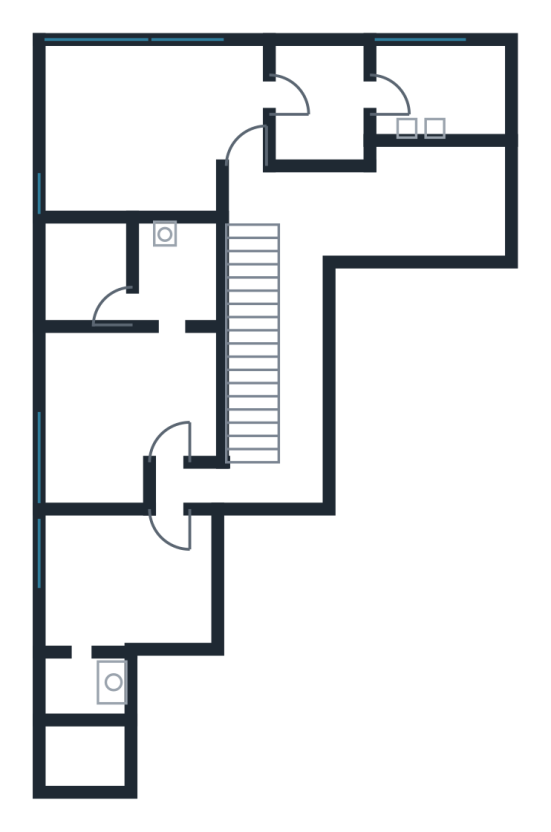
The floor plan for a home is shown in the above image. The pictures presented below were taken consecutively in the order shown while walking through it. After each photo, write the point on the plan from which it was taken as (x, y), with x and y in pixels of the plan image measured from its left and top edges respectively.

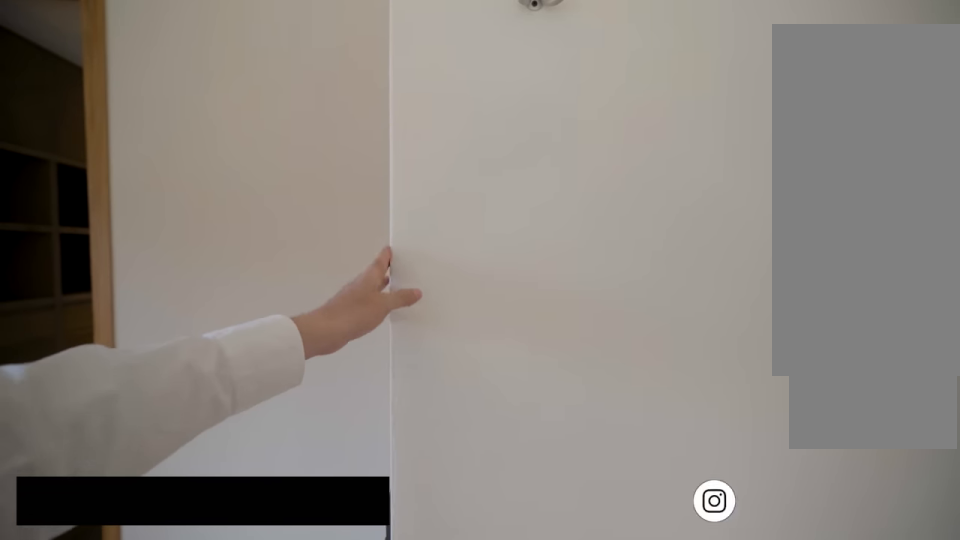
(181, 162)
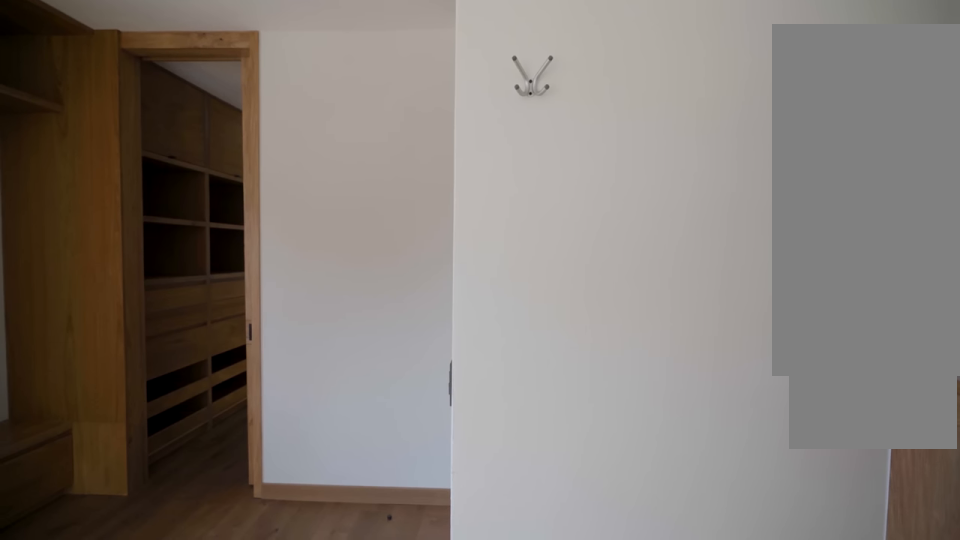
(148, 169)
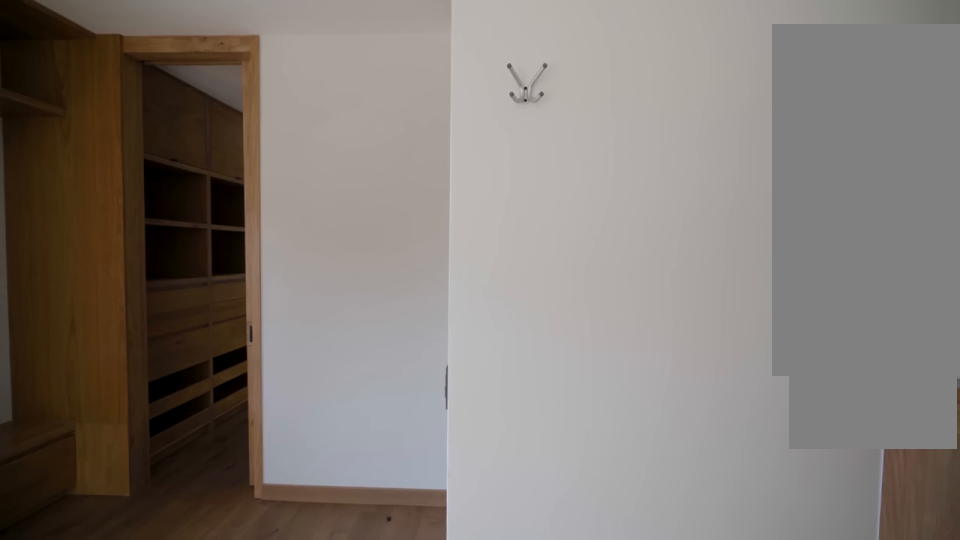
(148, 169)
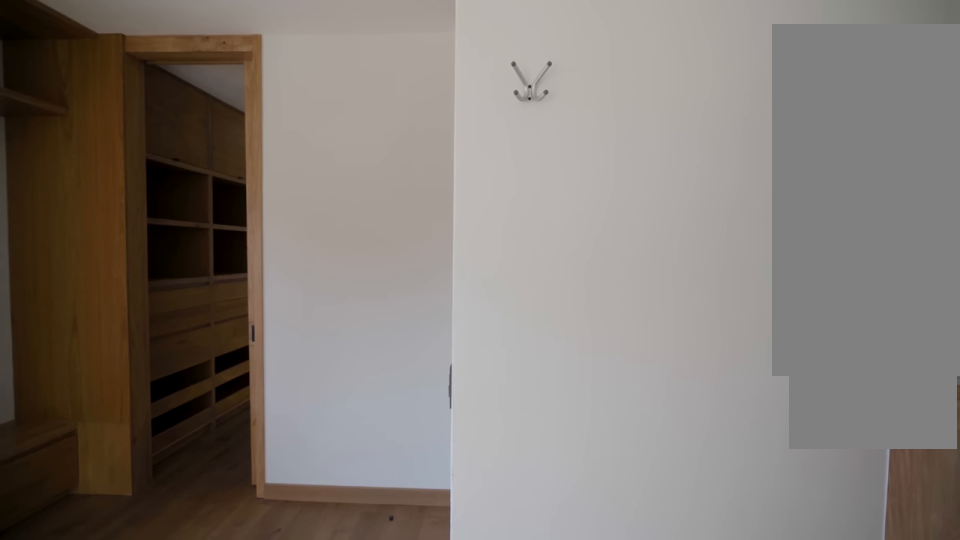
(148, 169)
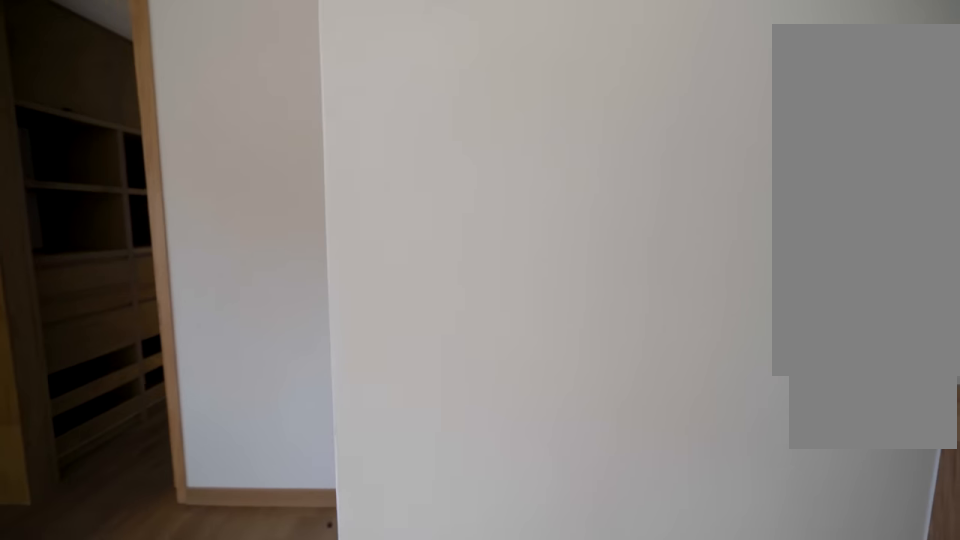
(169, 180)
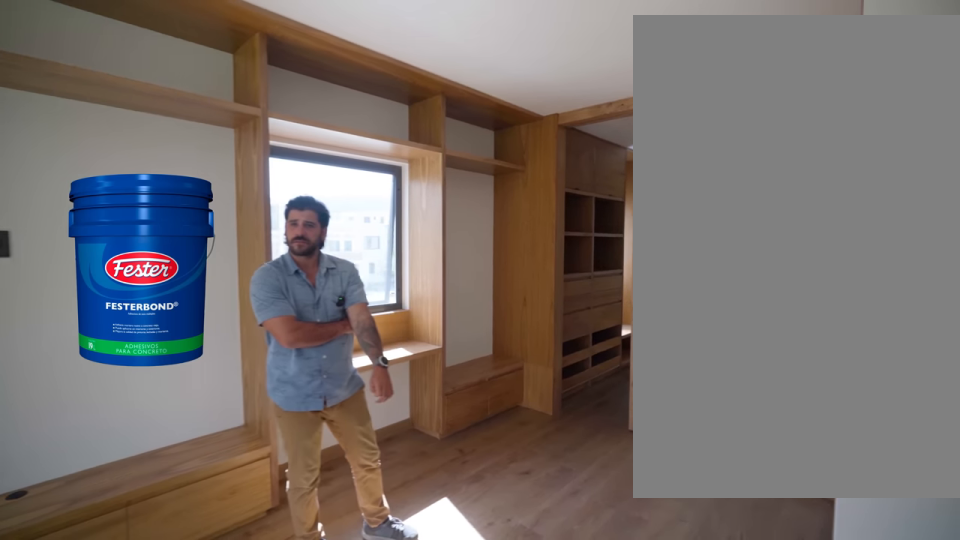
(156, 174)
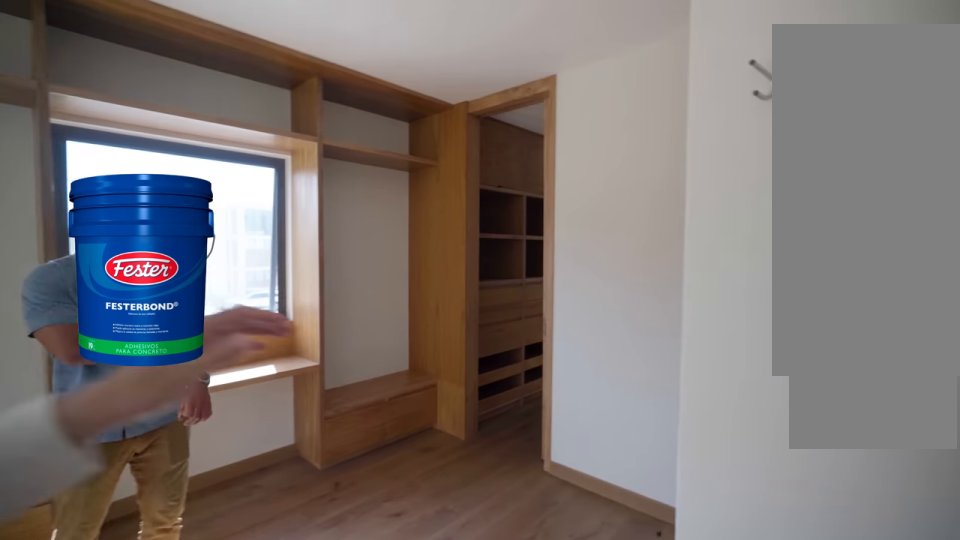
(162, 178)
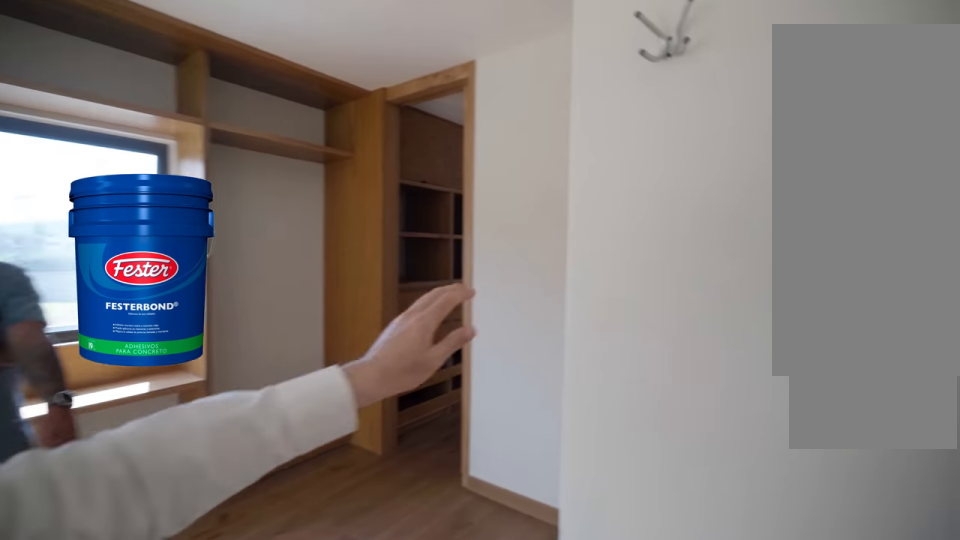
(166, 181)
